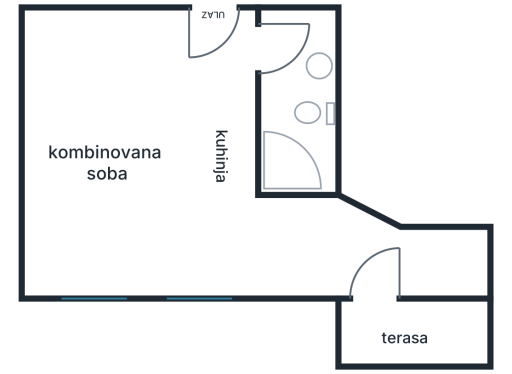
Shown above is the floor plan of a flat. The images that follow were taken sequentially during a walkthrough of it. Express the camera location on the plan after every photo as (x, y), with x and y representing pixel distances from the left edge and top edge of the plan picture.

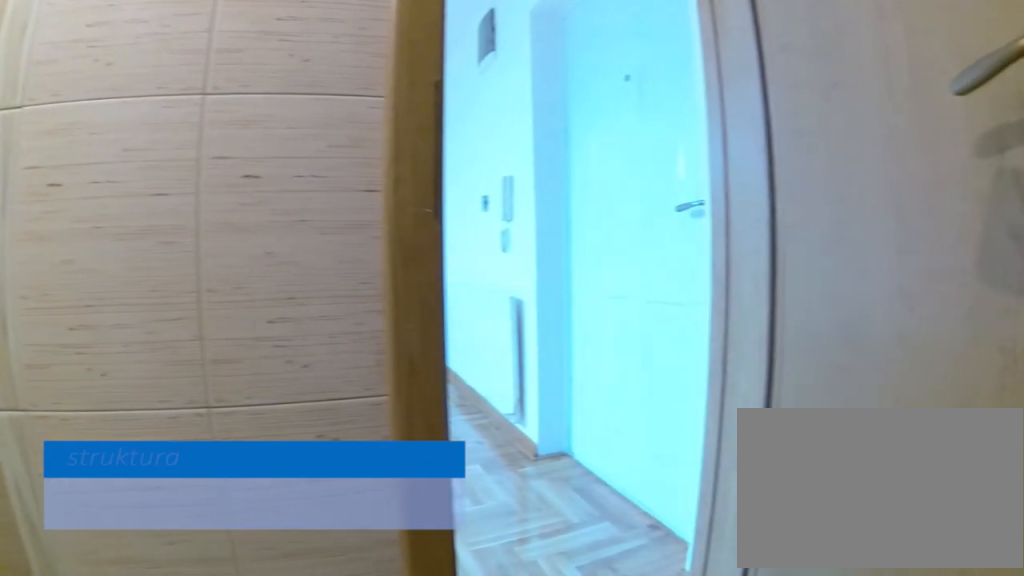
(308, 80)
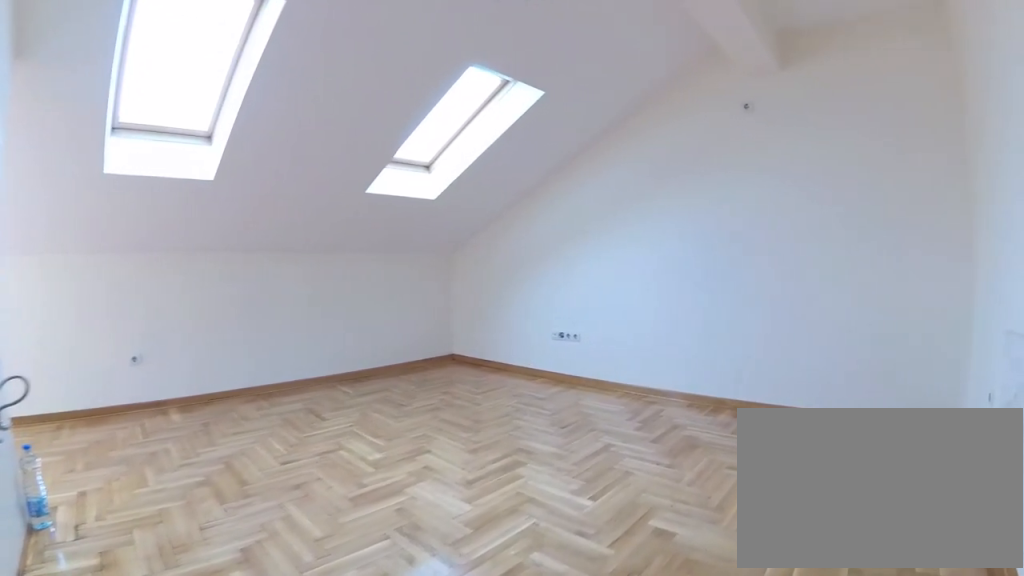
(222, 42)
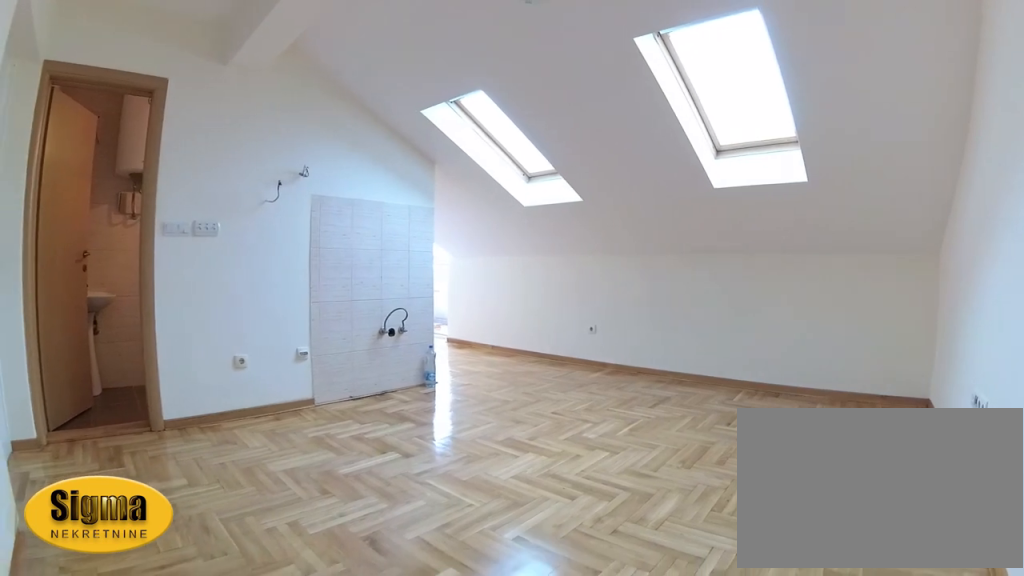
(75, 47)
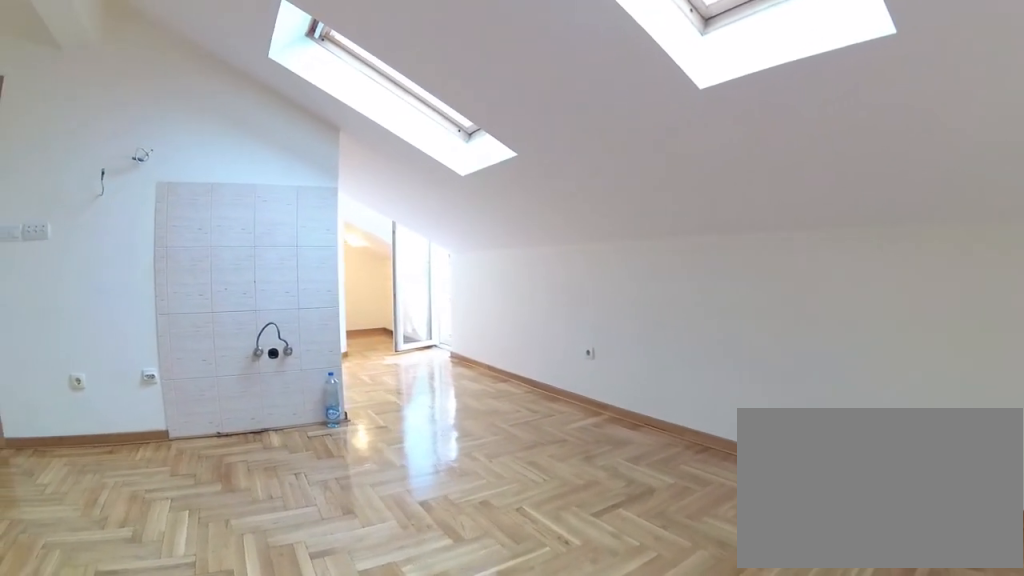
(61, 126)
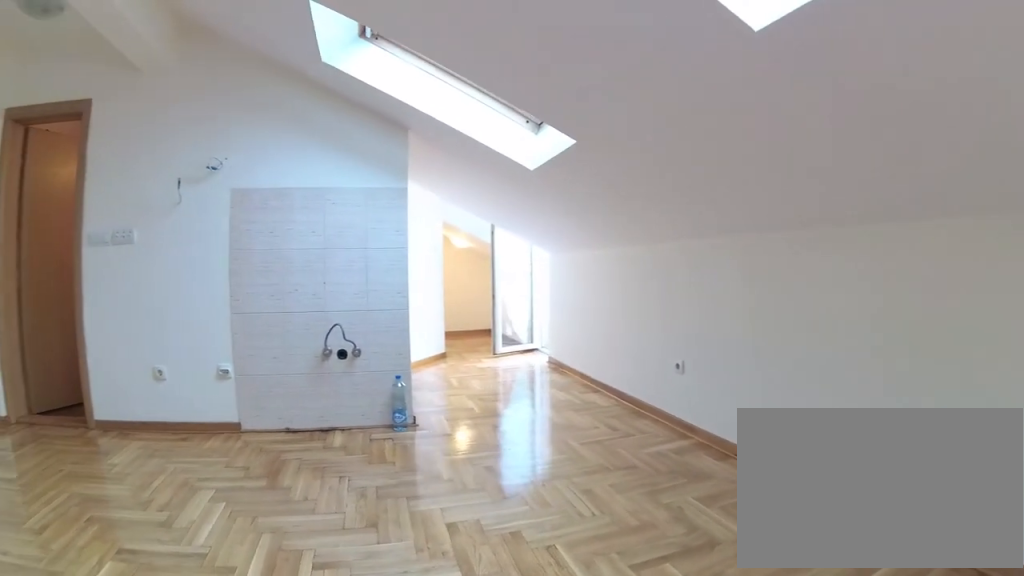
(60, 172)
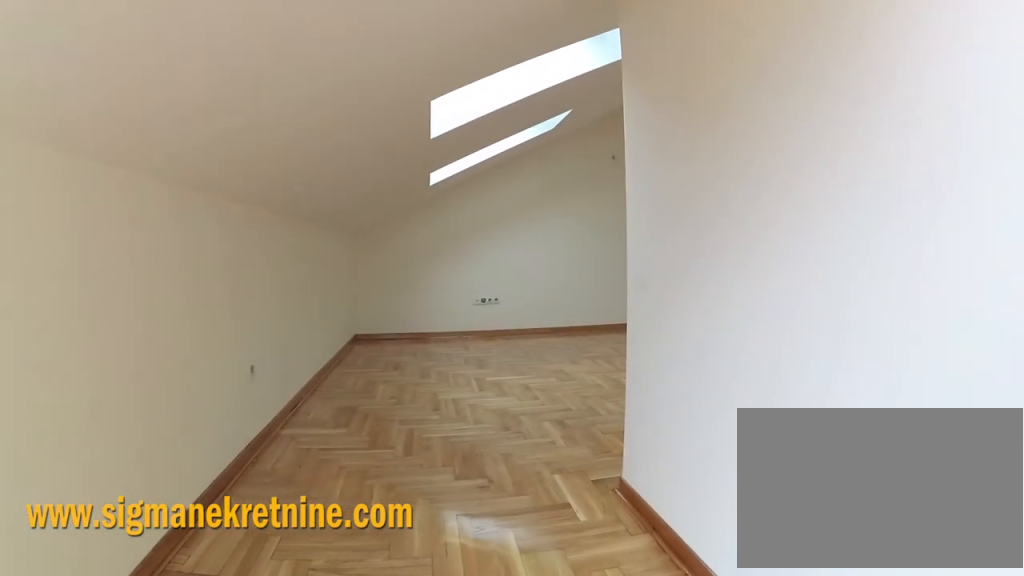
(364, 256)
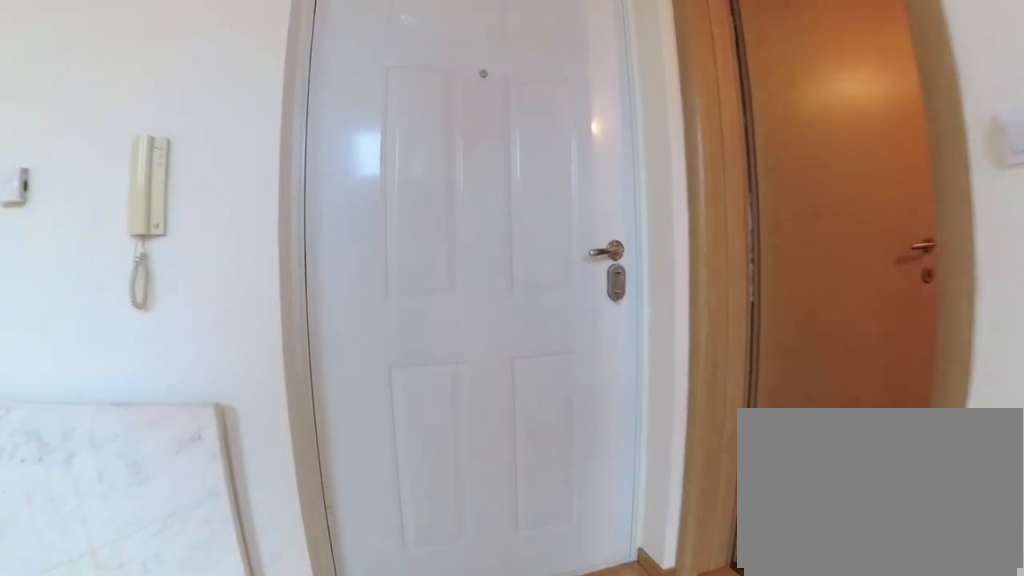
(230, 116)
